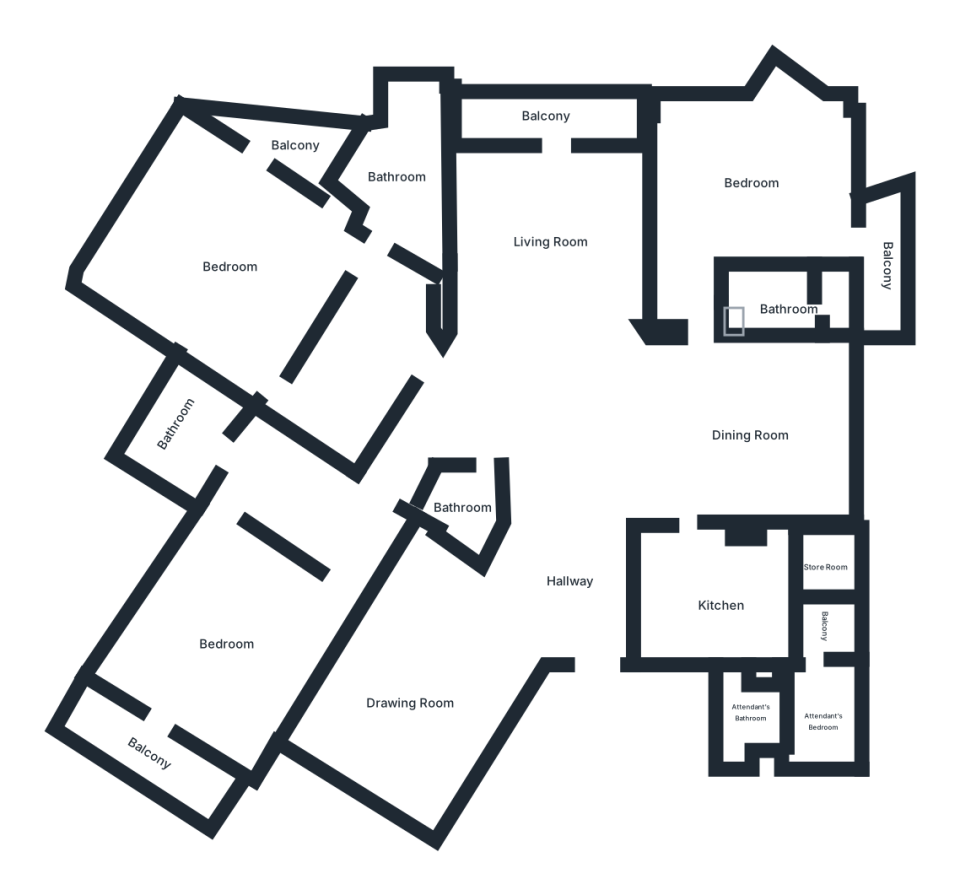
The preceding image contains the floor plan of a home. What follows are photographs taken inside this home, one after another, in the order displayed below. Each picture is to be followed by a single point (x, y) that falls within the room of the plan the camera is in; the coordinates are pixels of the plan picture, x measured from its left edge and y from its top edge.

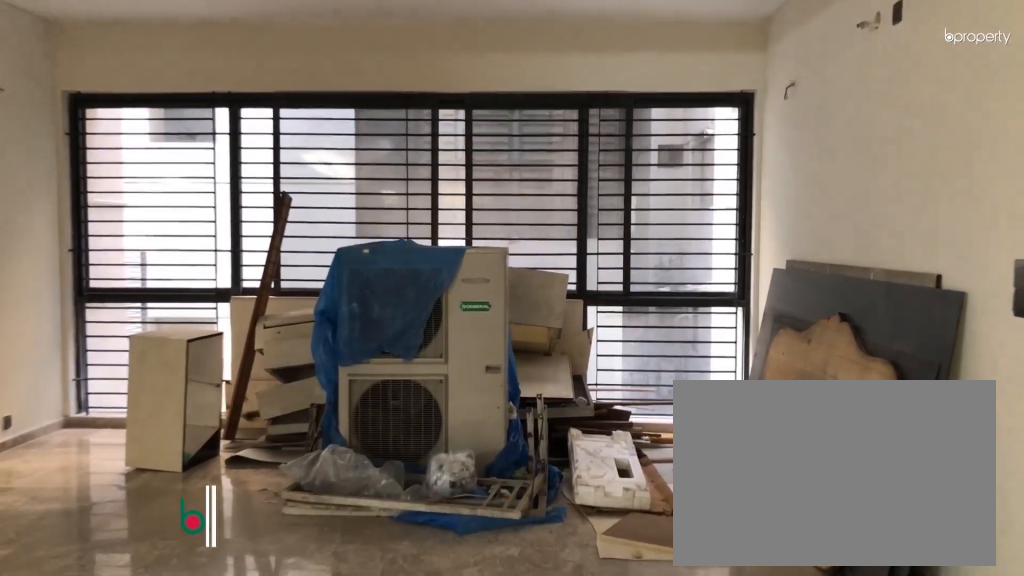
(756, 434)
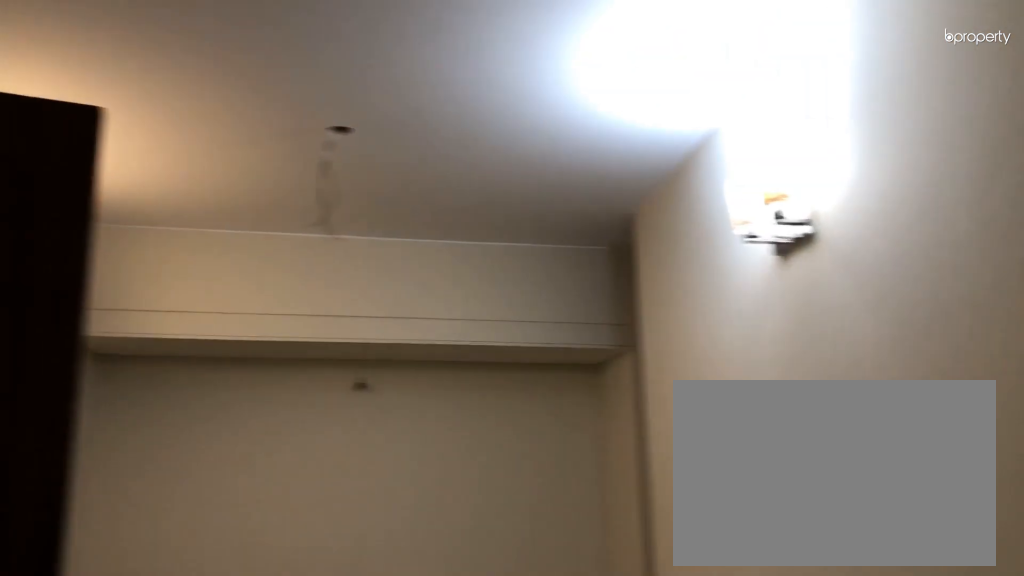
(358, 365)
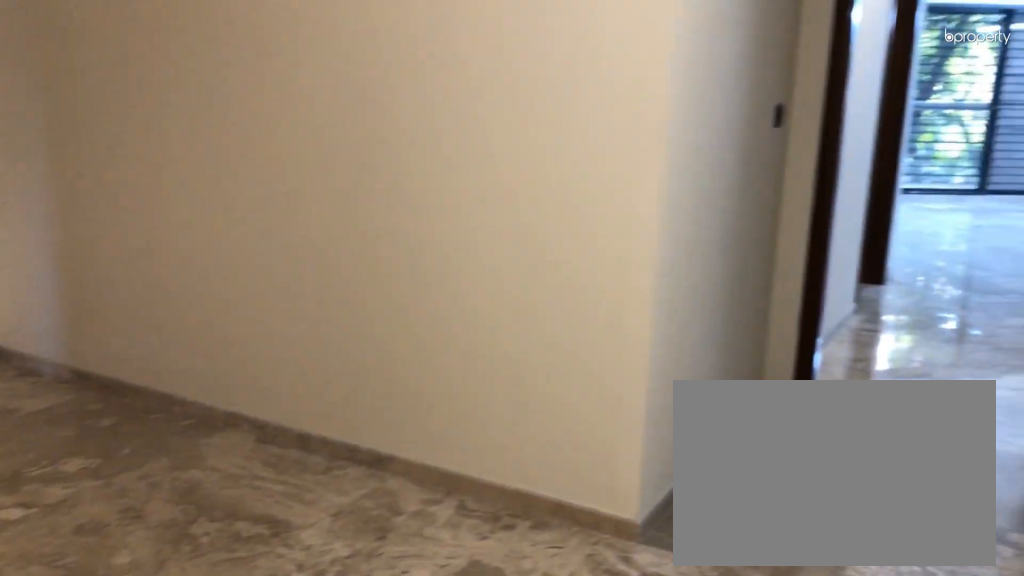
(224, 633)
